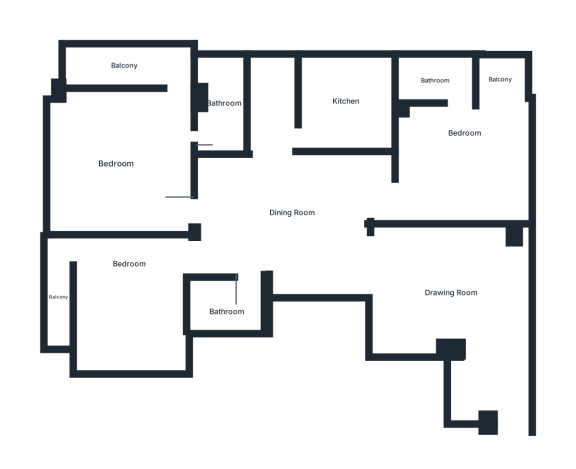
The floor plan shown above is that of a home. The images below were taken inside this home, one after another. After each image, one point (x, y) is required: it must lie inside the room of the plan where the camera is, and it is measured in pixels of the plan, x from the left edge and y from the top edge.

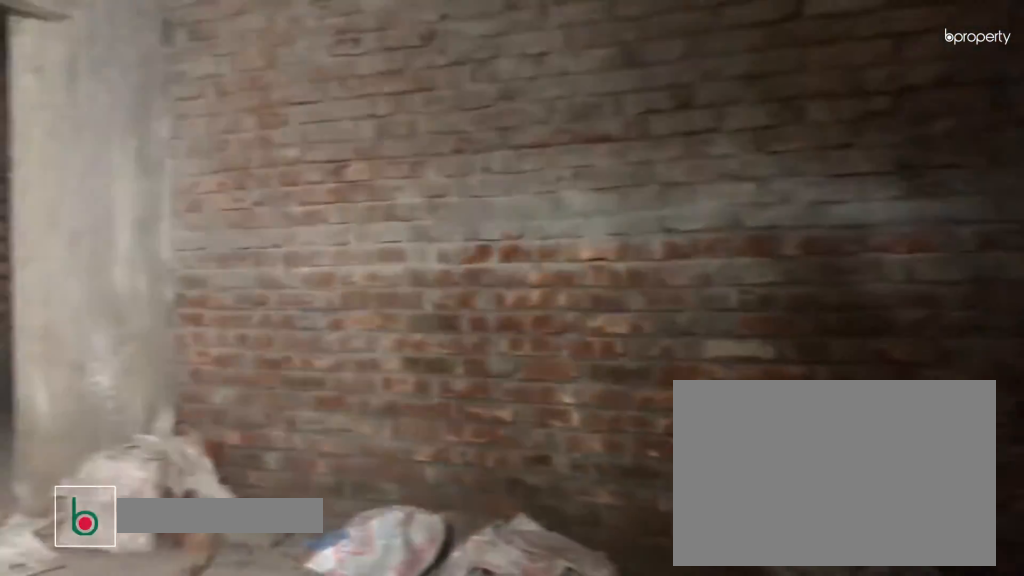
(457, 293)
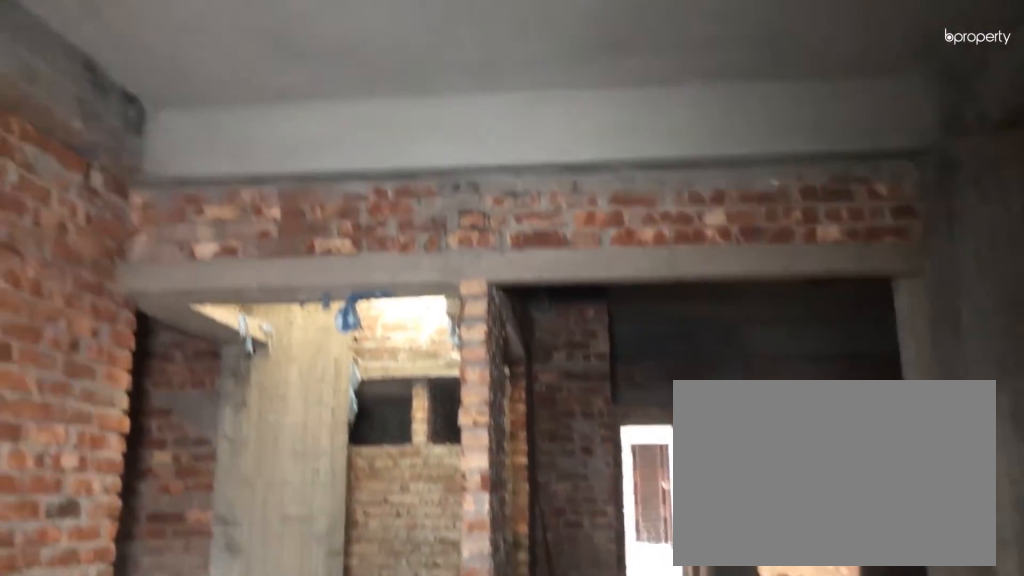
(457, 293)
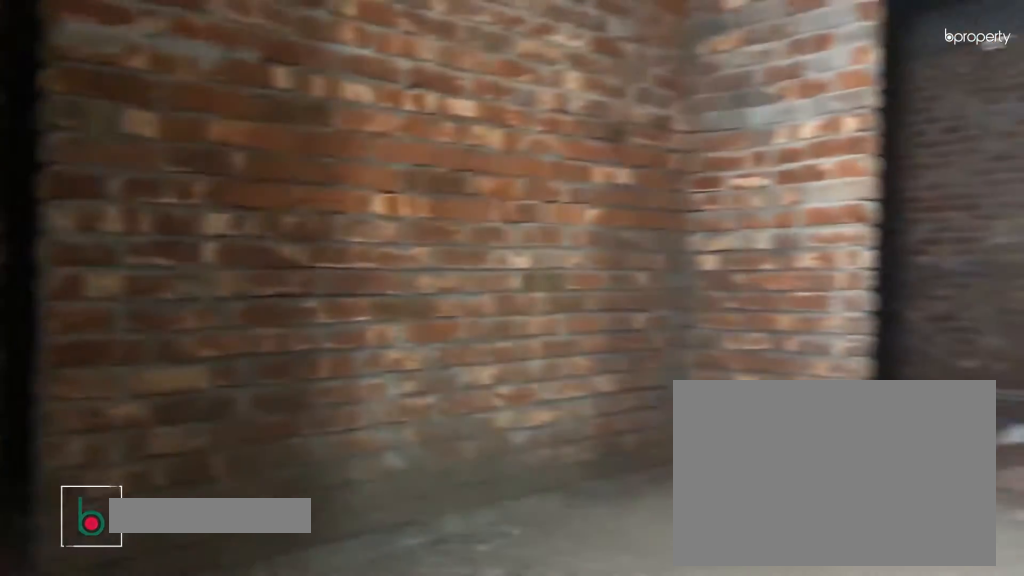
(292, 209)
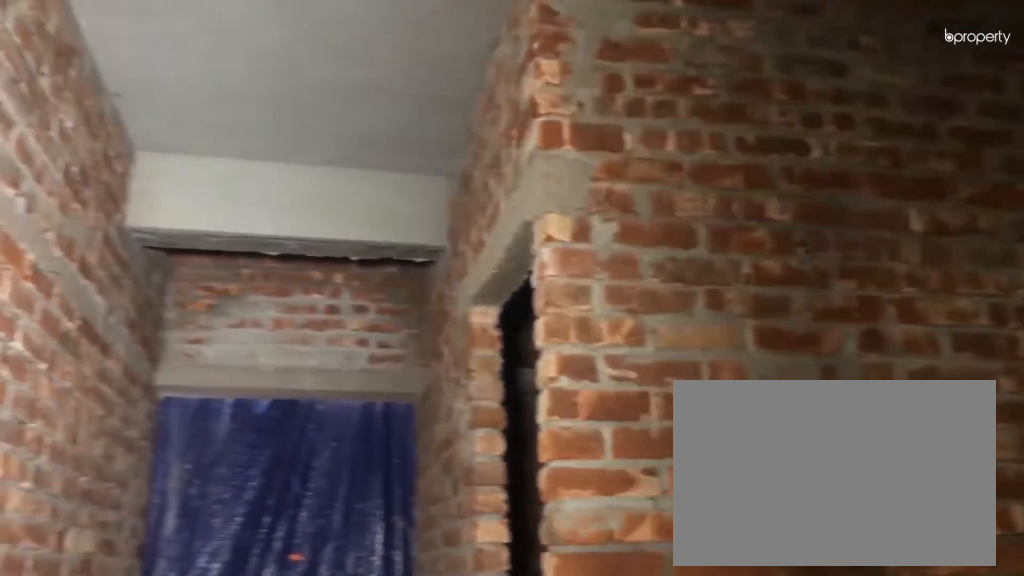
(292, 209)
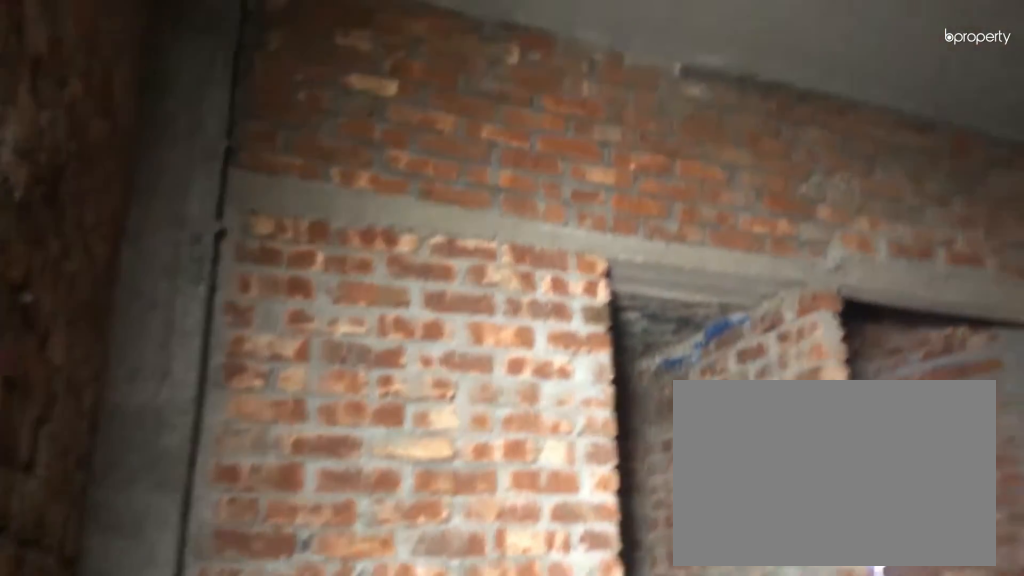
(459, 156)
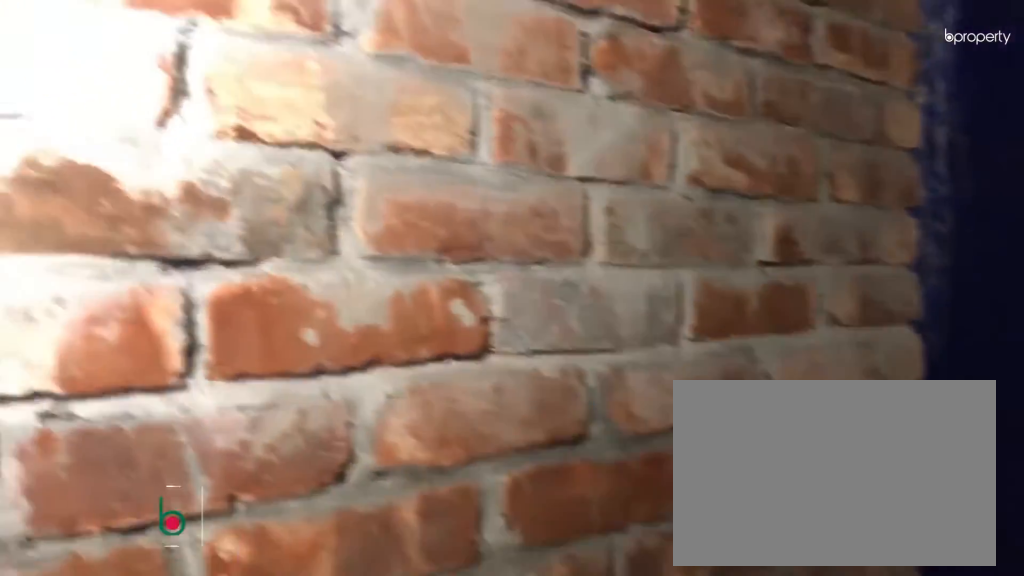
(502, 84)
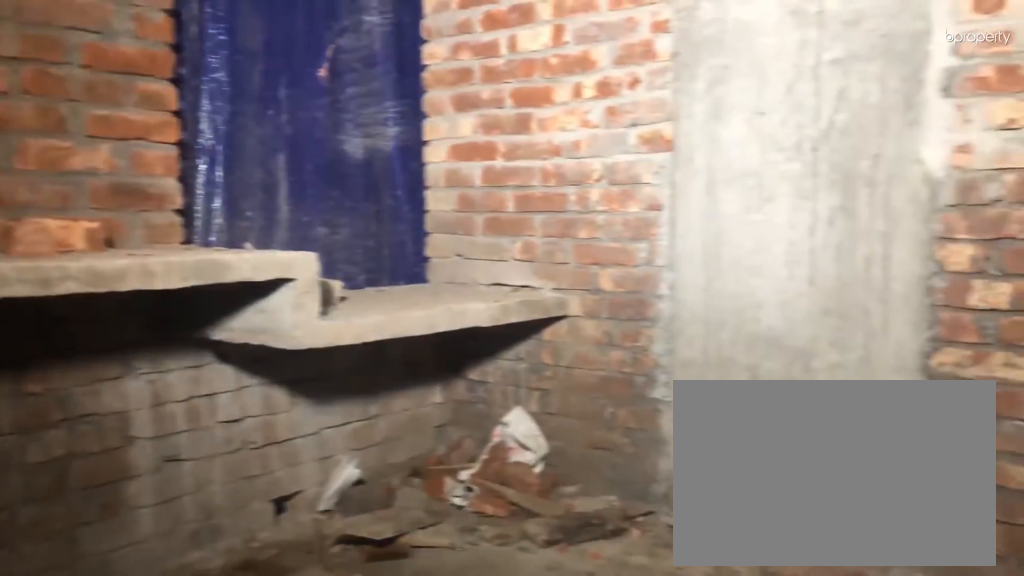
(348, 102)
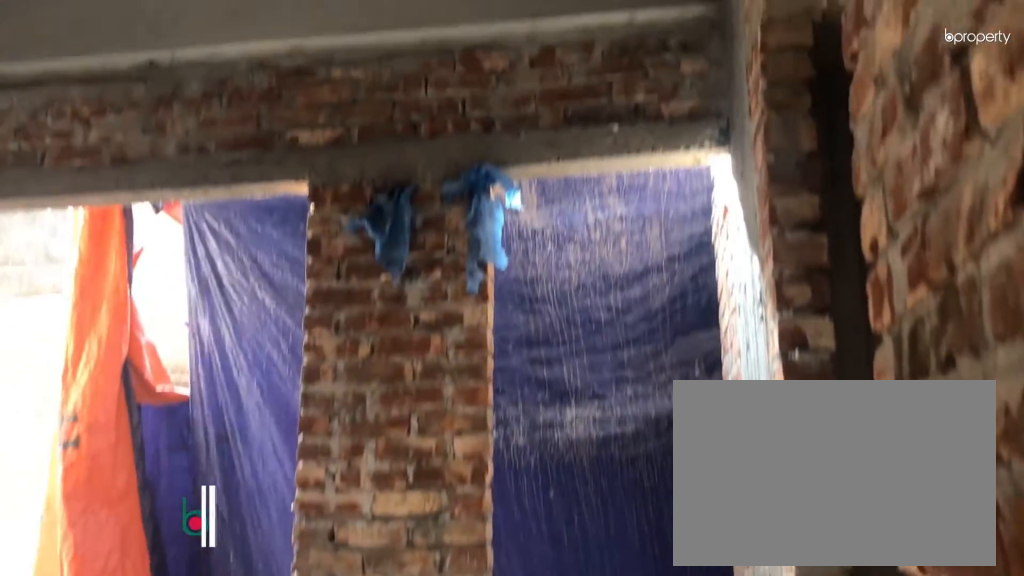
(115, 162)
